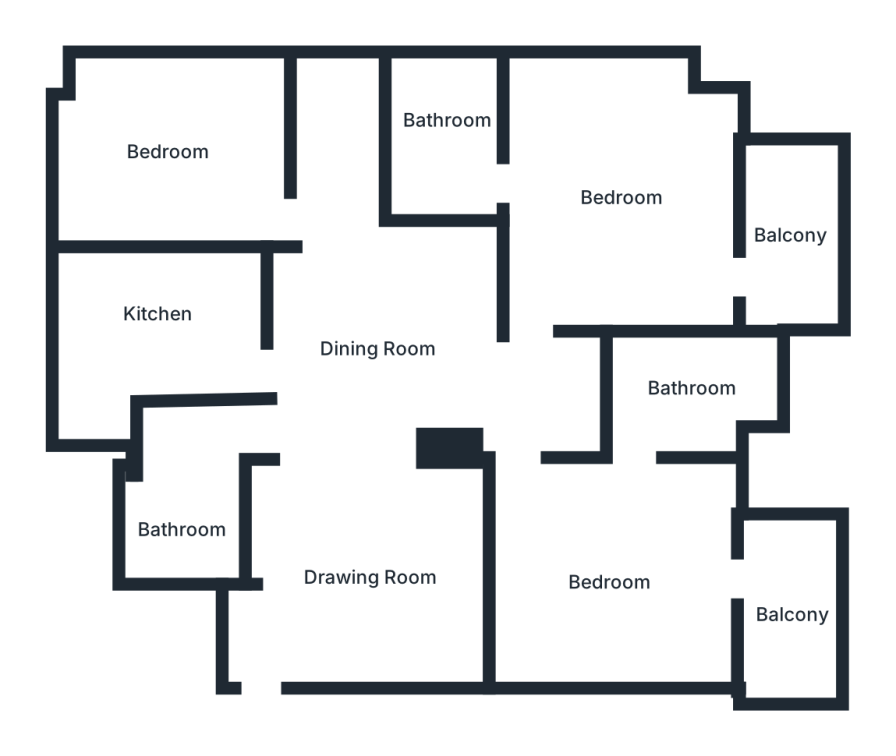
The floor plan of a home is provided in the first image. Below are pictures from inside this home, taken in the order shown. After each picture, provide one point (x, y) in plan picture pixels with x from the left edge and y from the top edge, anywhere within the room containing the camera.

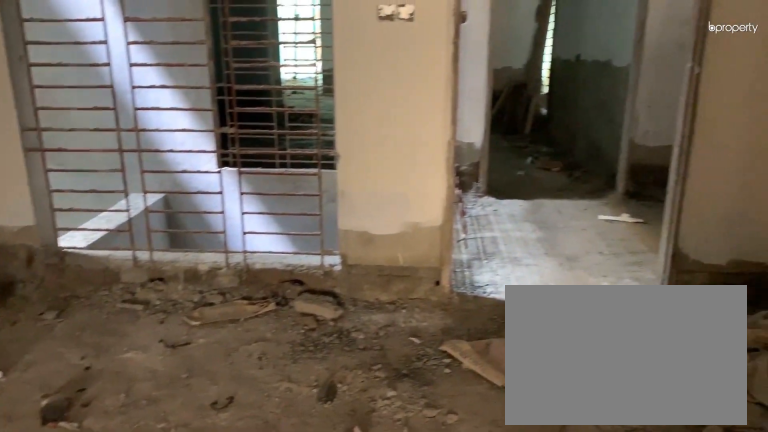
(364, 565)
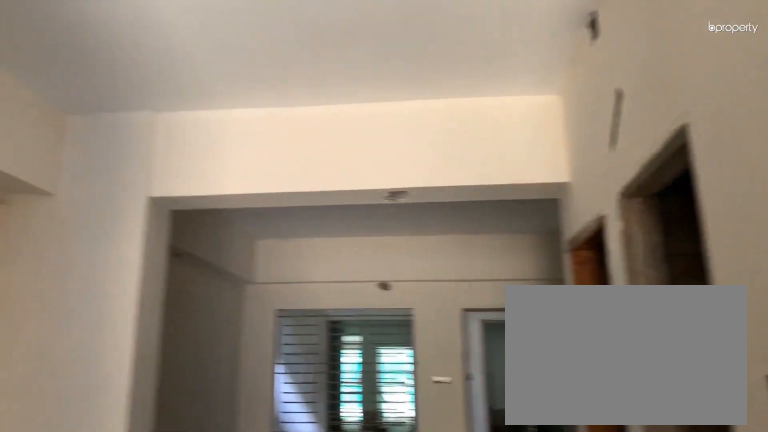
(386, 334)
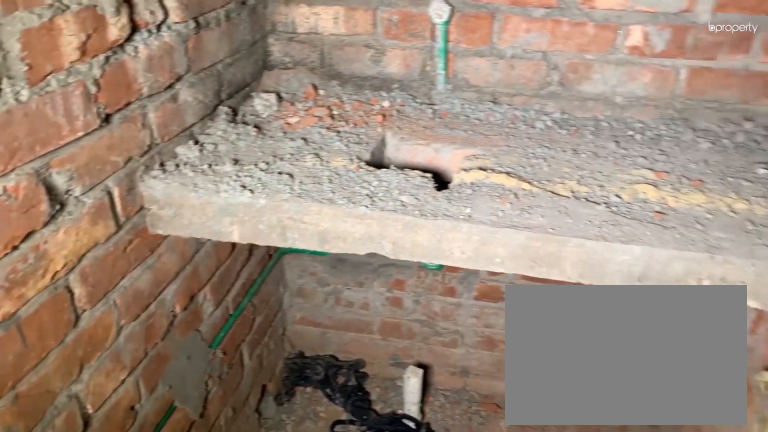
(139, 326)
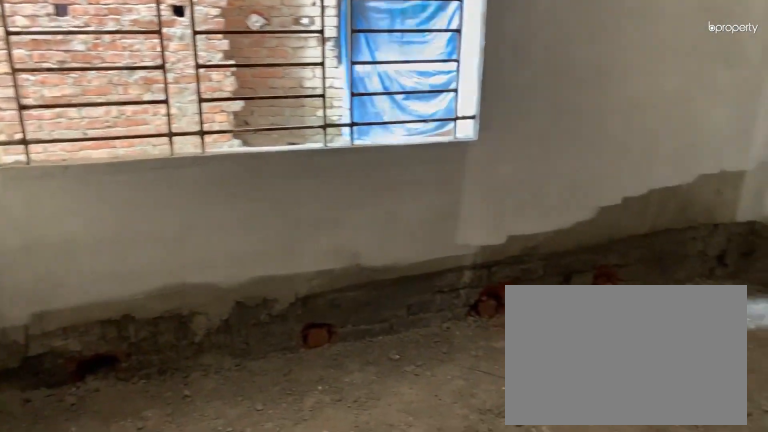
(168, 154)
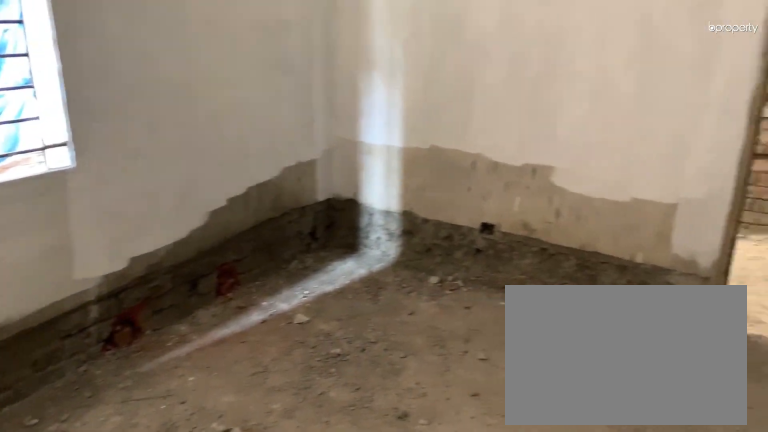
(168, 154)
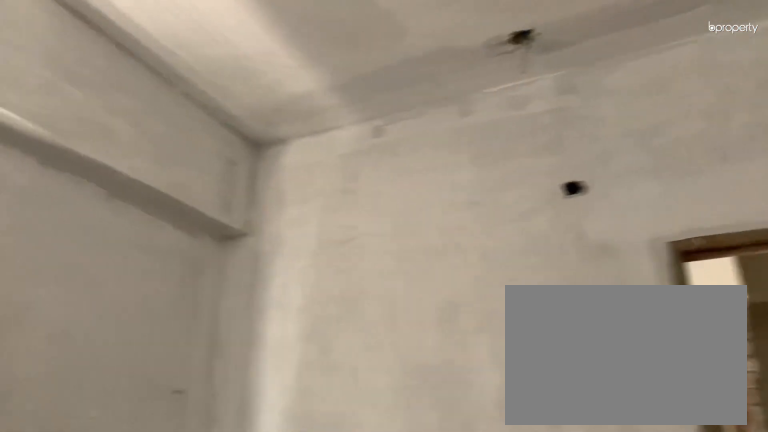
(168, 154)
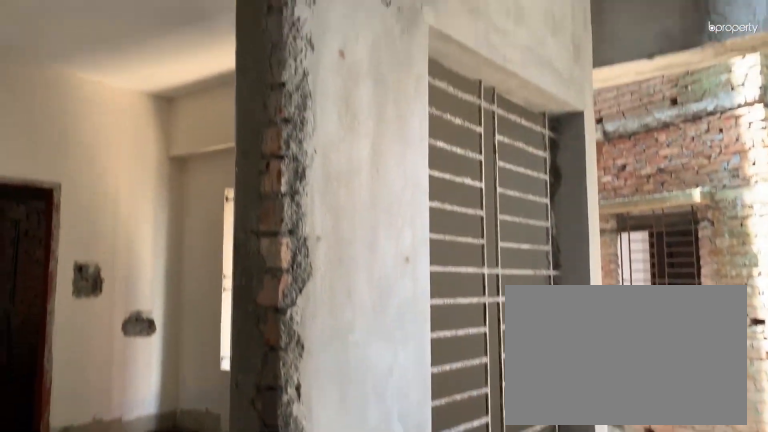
(796, 223)
